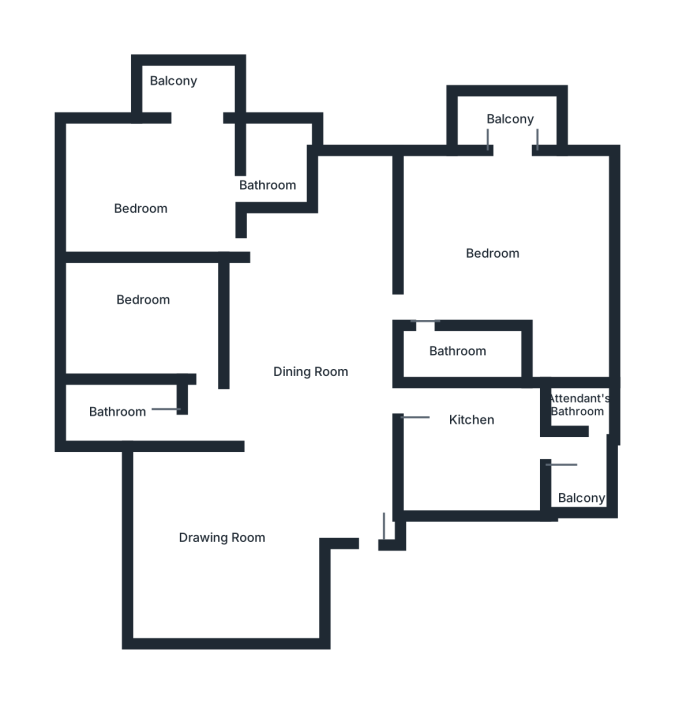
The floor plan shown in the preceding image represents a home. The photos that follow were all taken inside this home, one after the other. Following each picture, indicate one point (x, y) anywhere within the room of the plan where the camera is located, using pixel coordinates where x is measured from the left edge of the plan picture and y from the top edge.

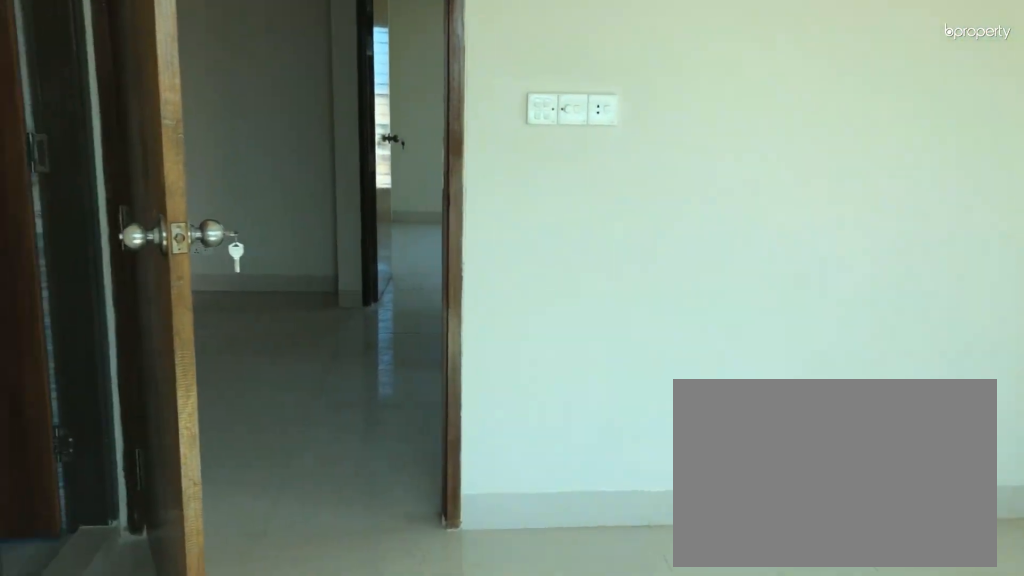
(507, 248)
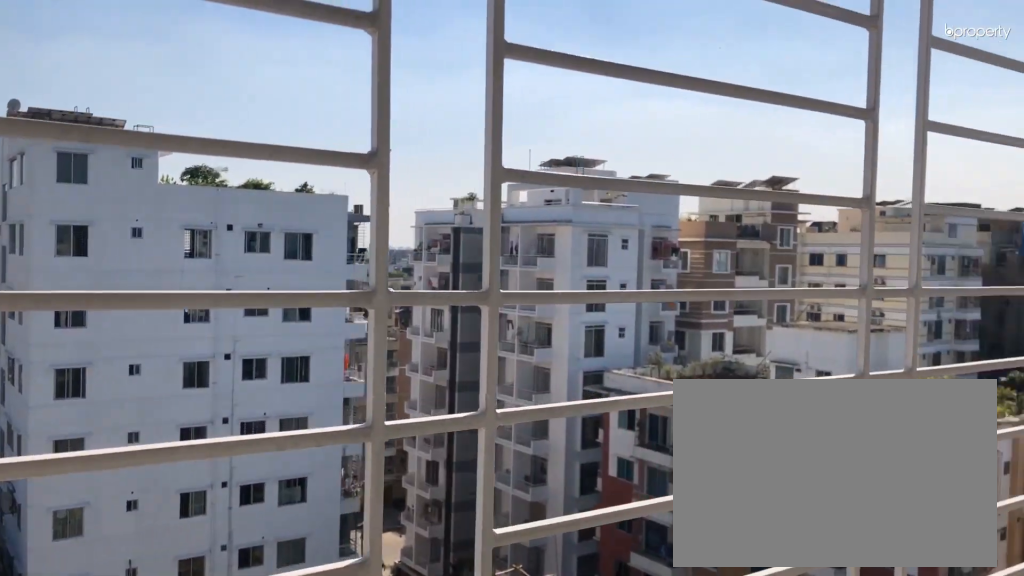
(511, 125)
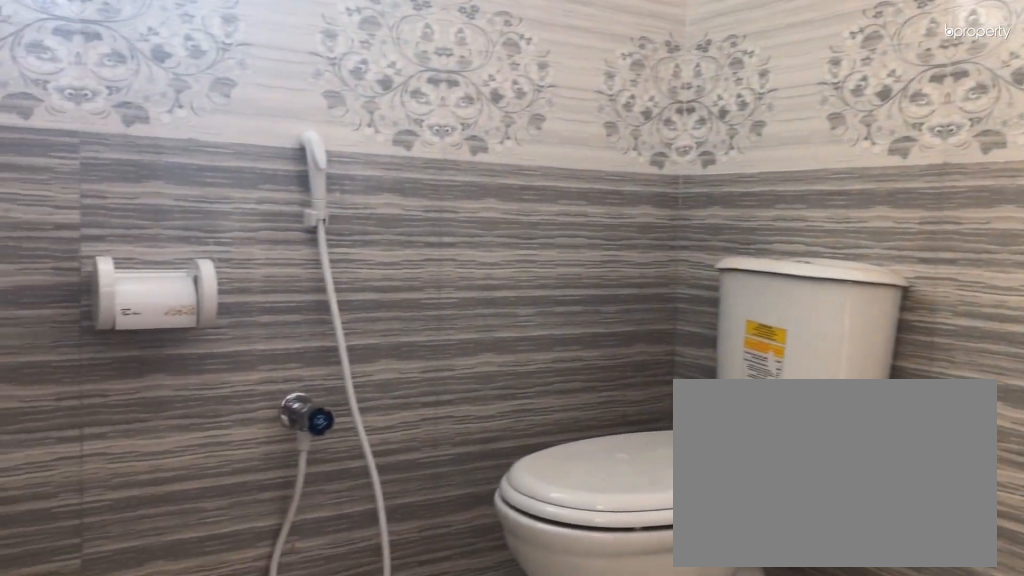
(460, 353)
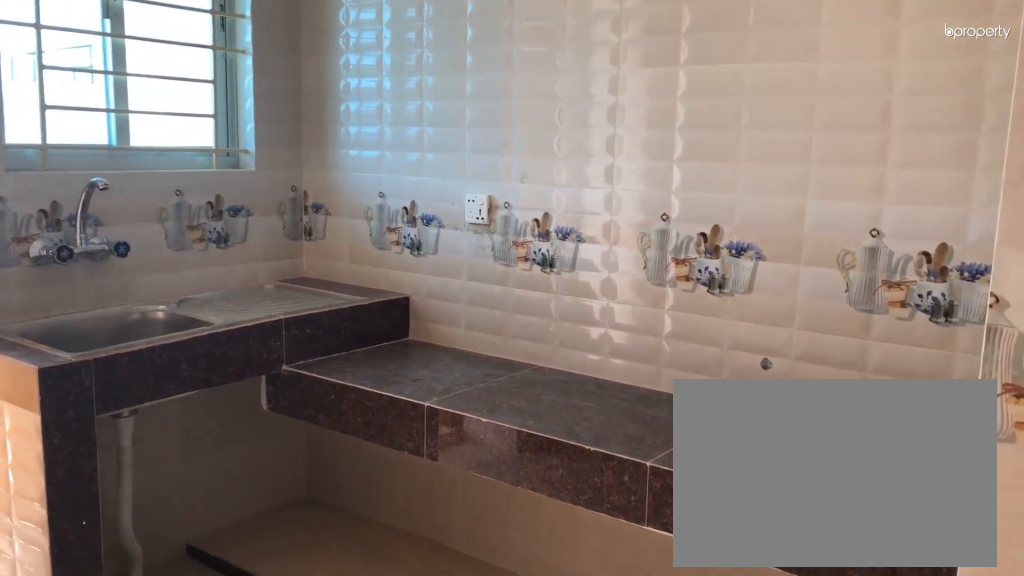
(477, 452)
